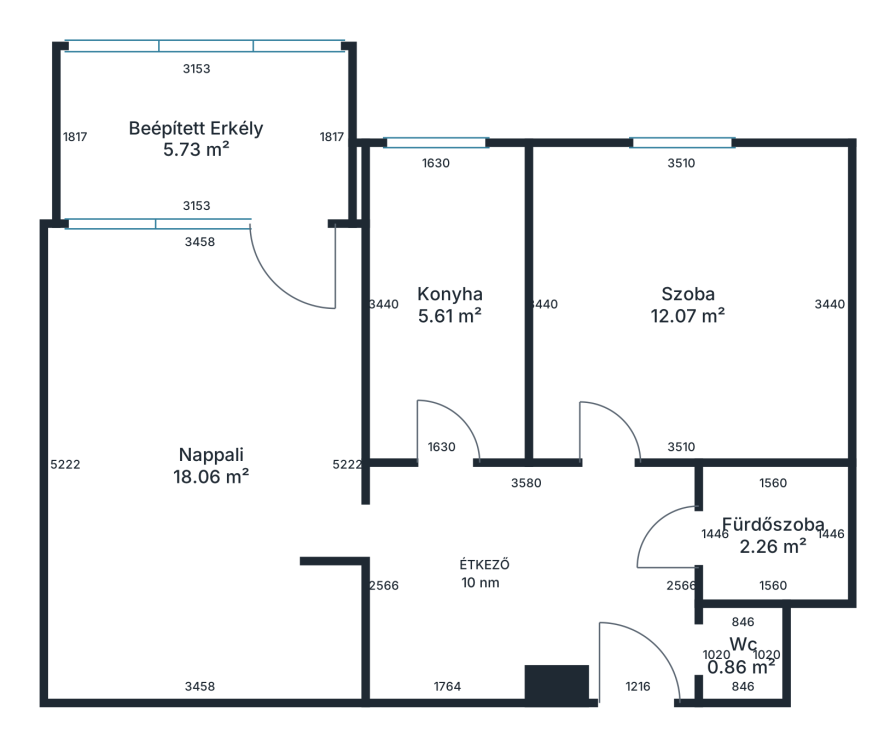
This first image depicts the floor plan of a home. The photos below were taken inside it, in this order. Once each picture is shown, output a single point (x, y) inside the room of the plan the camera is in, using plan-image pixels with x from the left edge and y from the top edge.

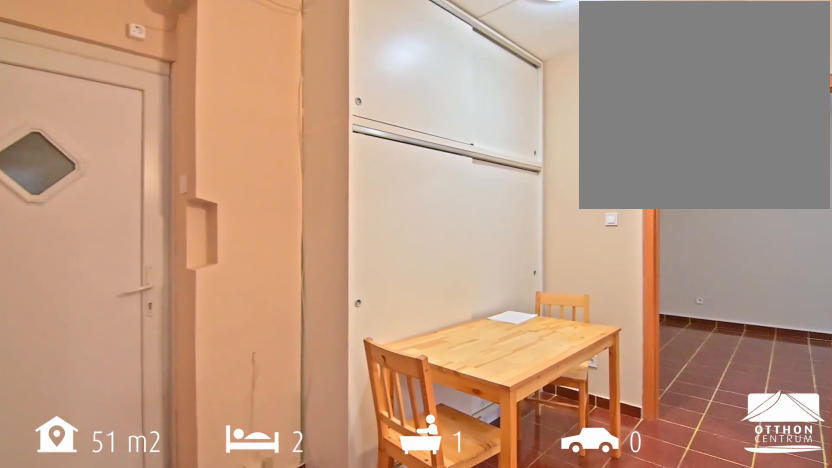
(577, 581)
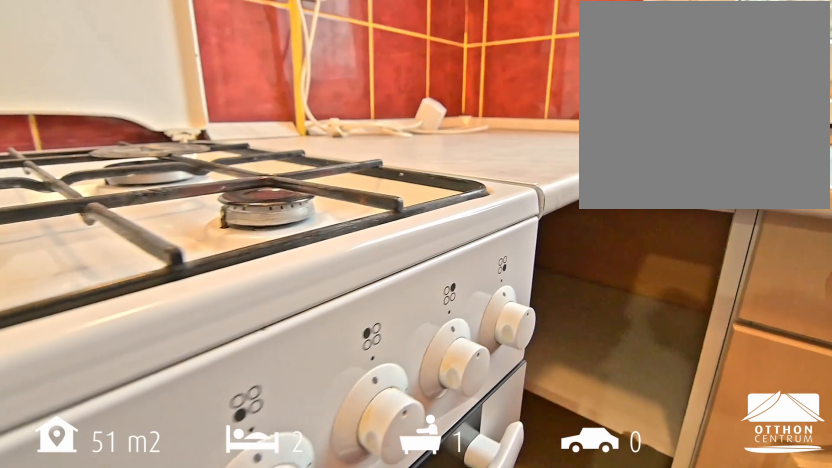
(450, 243)
